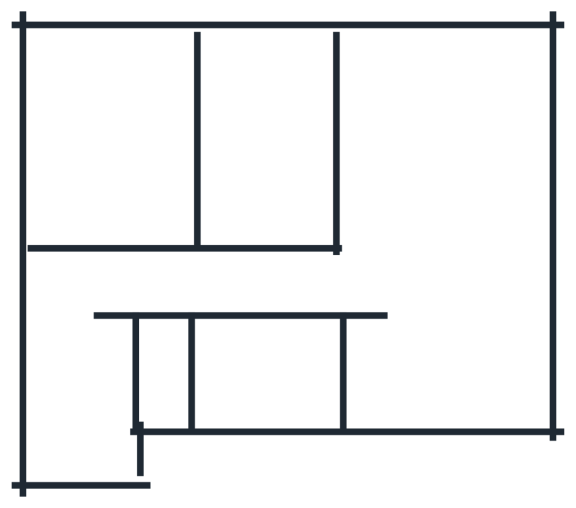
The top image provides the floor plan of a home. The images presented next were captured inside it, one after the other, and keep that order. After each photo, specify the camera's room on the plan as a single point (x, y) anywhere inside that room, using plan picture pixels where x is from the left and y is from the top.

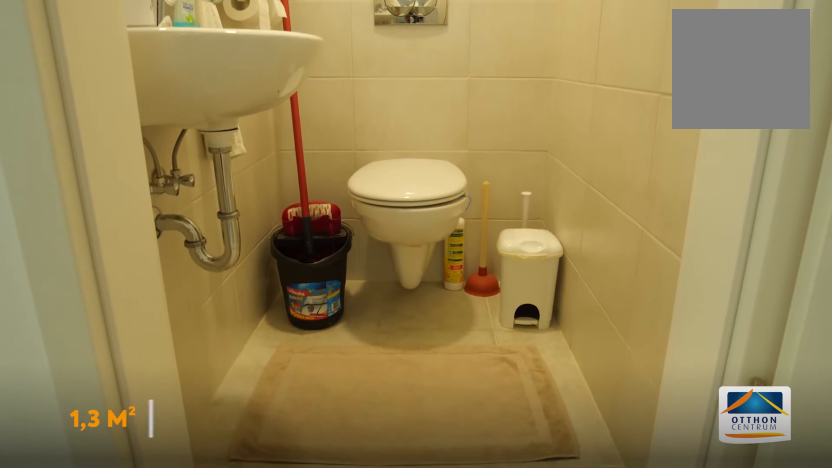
(162, 379)
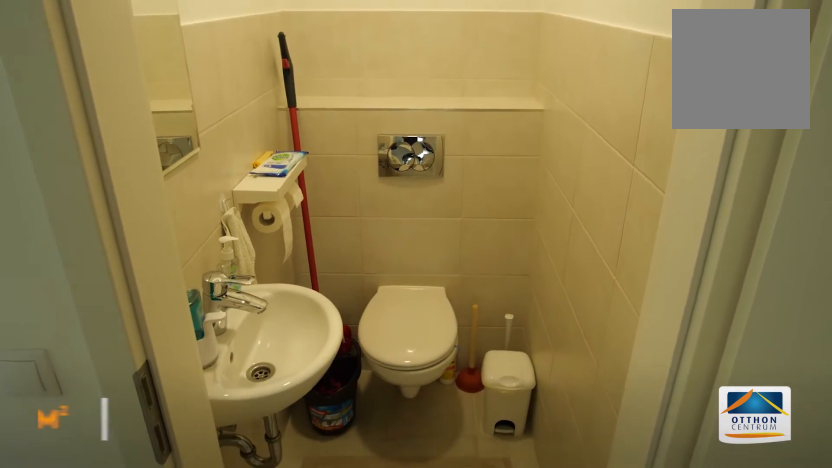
(162, 378)
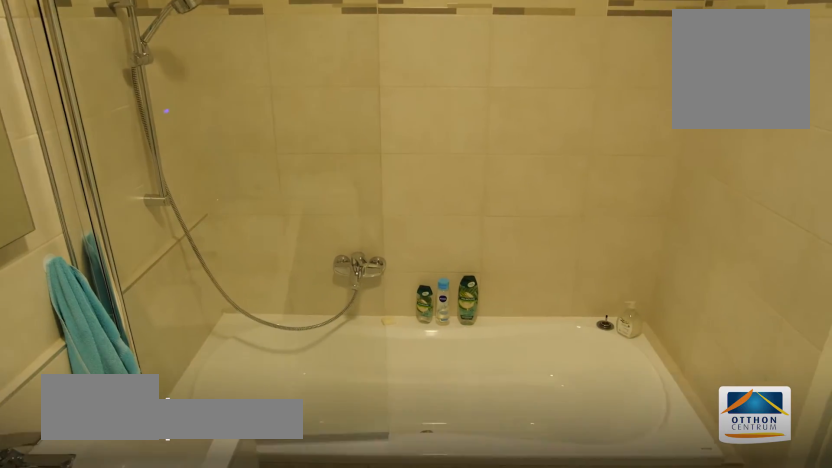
(267, 378)
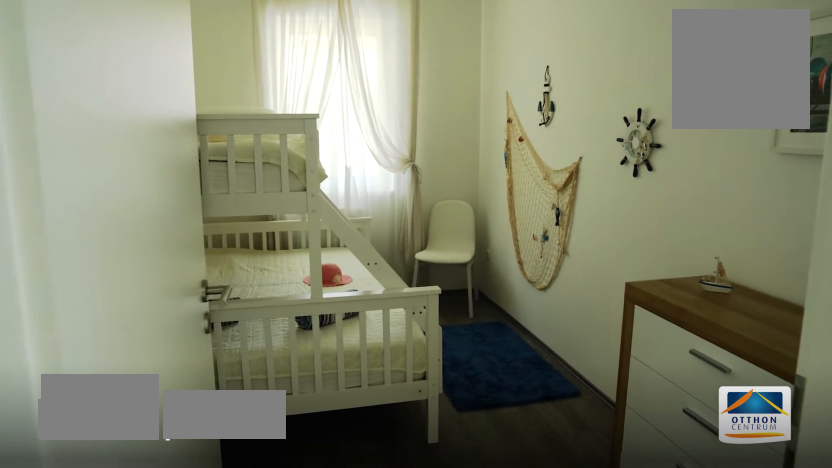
(267, 138)
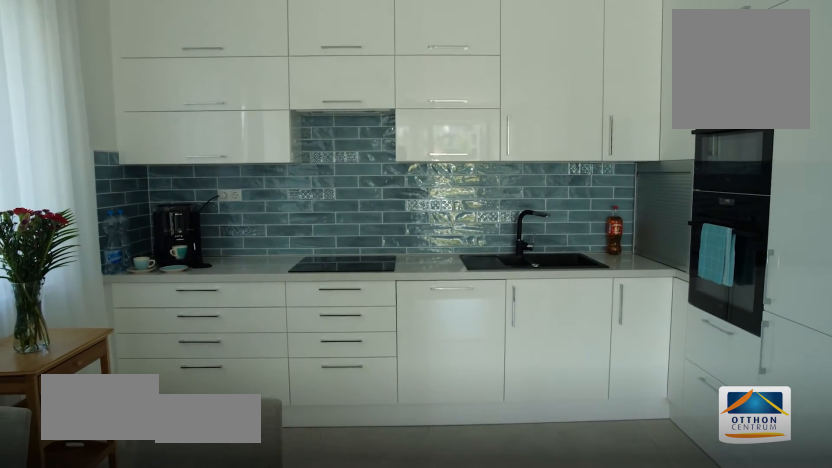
(443, 364)
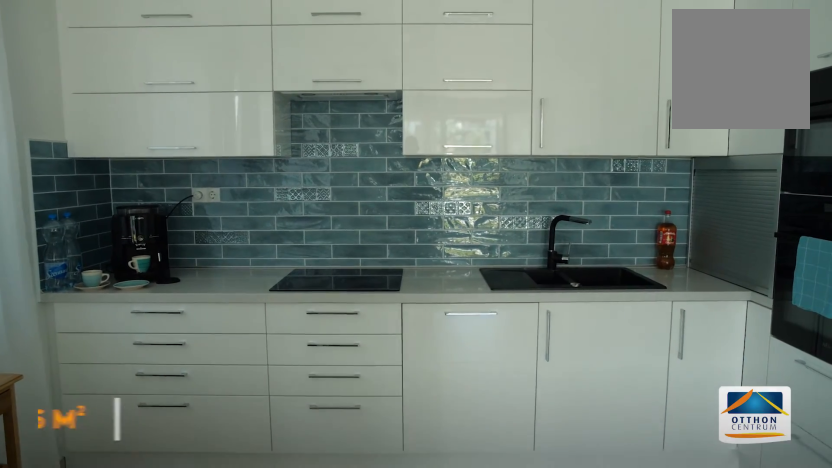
(442, 364)
